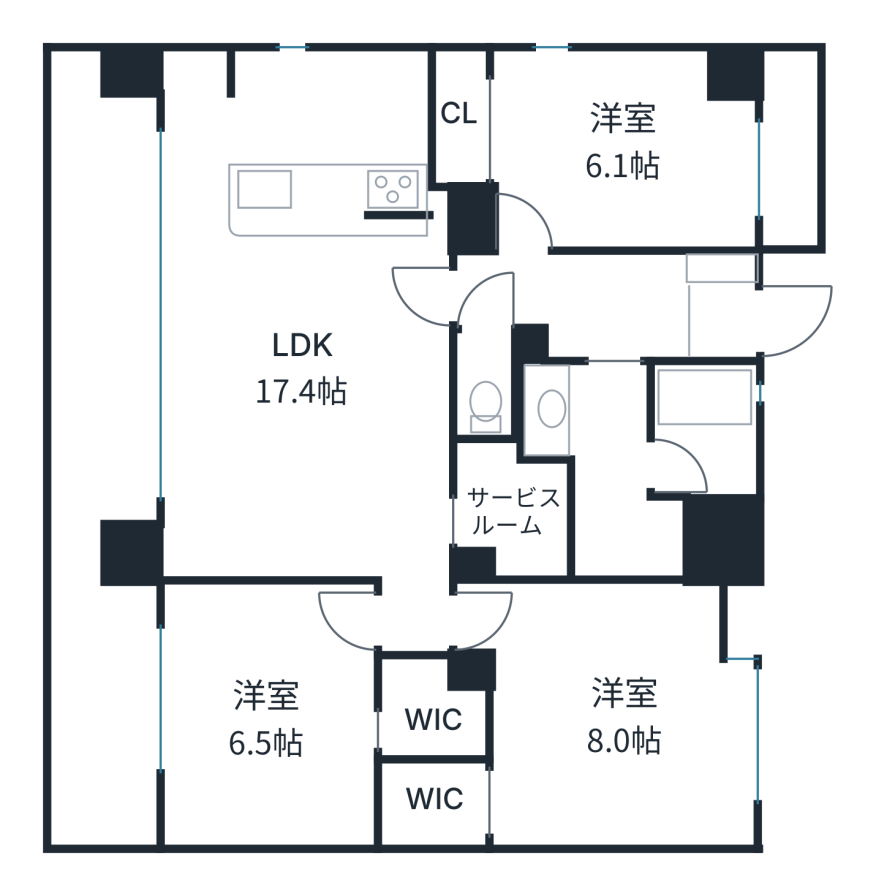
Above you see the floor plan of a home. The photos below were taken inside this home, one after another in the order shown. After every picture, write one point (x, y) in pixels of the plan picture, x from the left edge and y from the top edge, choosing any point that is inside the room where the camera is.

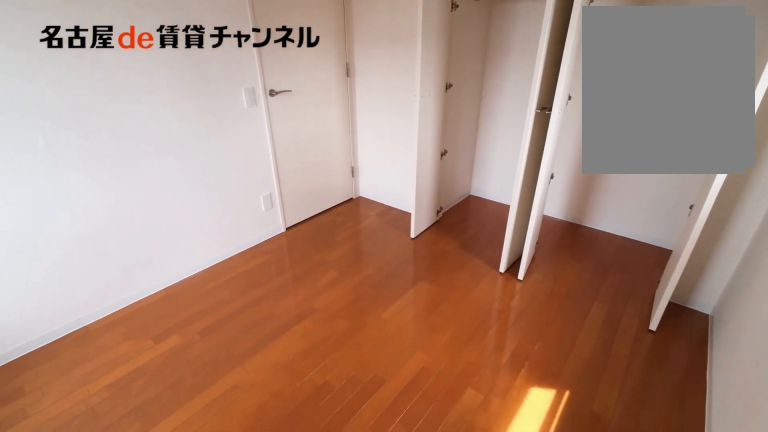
(593, 148)
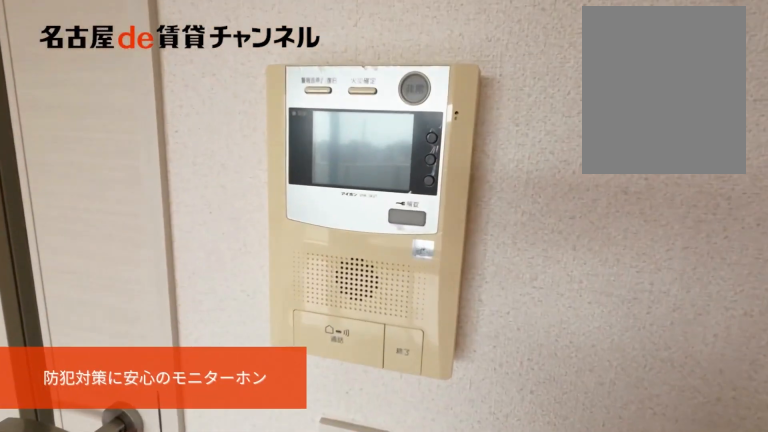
(302, 313)
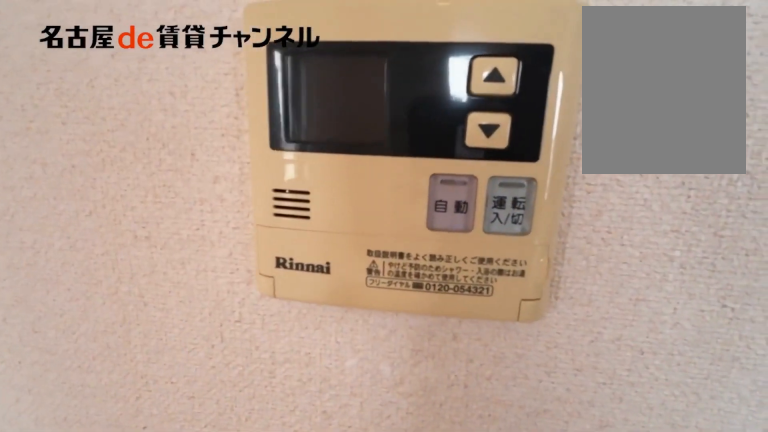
(302, 313)
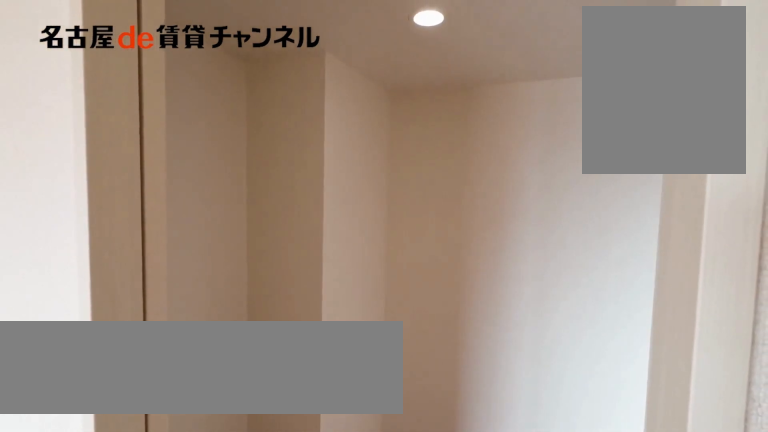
(510, 510)
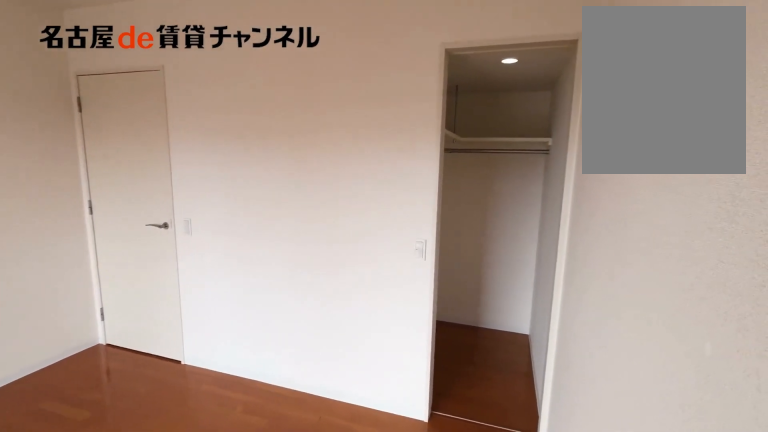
(298, 728)
